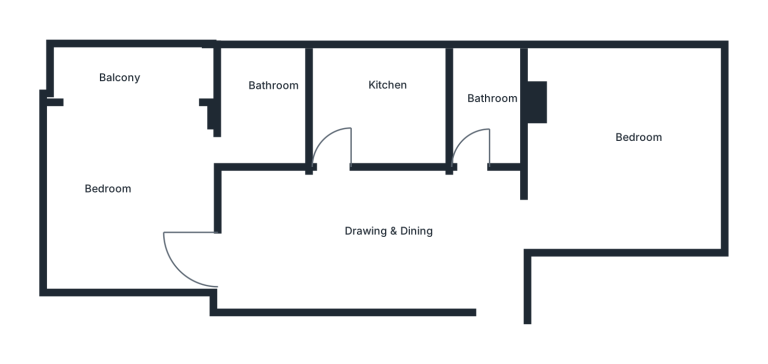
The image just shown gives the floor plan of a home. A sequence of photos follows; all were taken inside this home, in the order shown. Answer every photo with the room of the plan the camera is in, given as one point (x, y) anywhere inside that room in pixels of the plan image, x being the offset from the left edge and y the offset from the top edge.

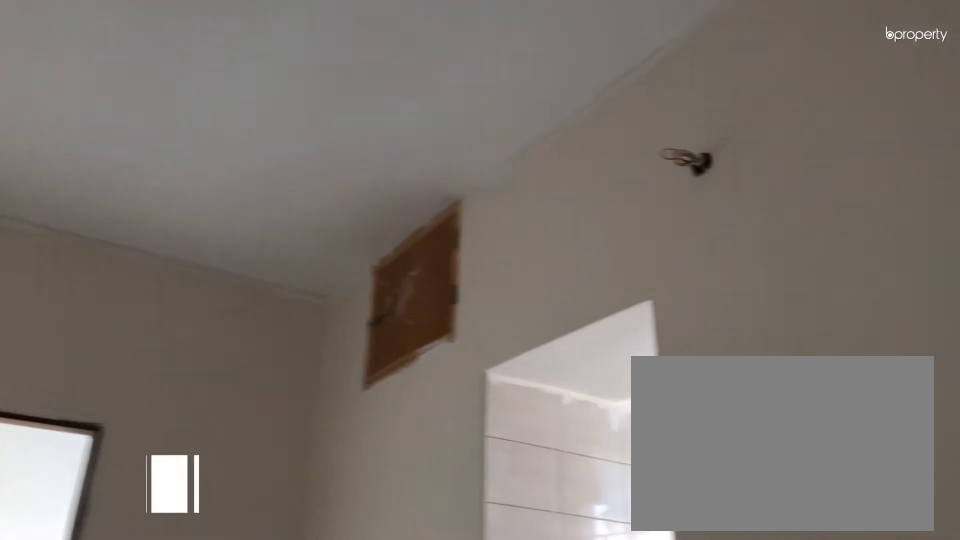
(409, 239)
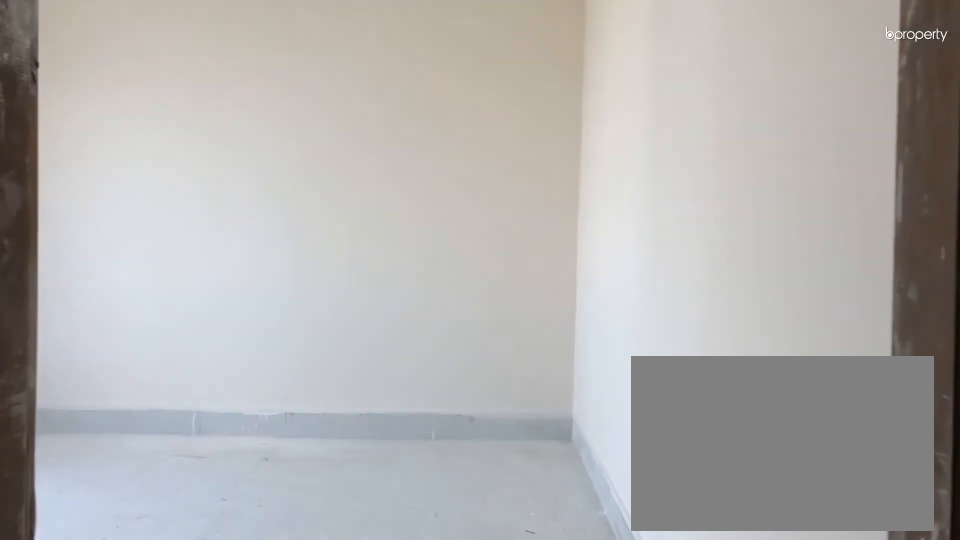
(577, 202)
